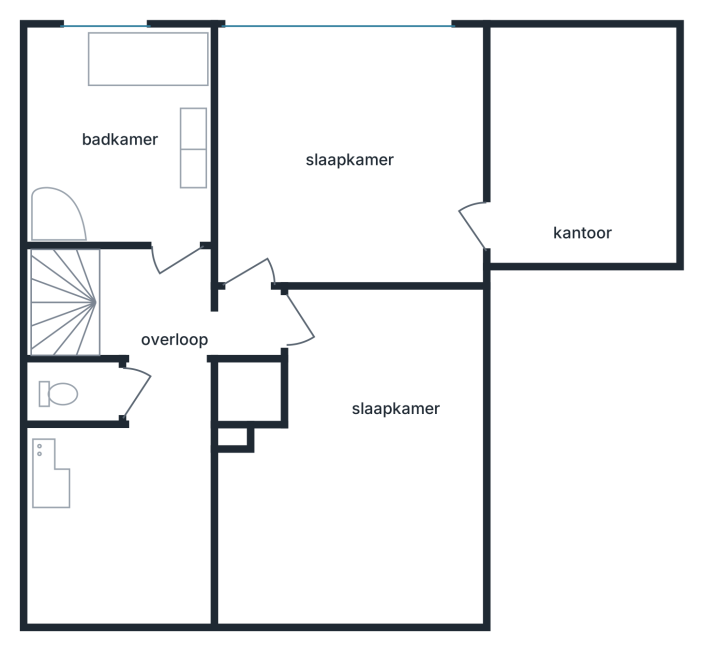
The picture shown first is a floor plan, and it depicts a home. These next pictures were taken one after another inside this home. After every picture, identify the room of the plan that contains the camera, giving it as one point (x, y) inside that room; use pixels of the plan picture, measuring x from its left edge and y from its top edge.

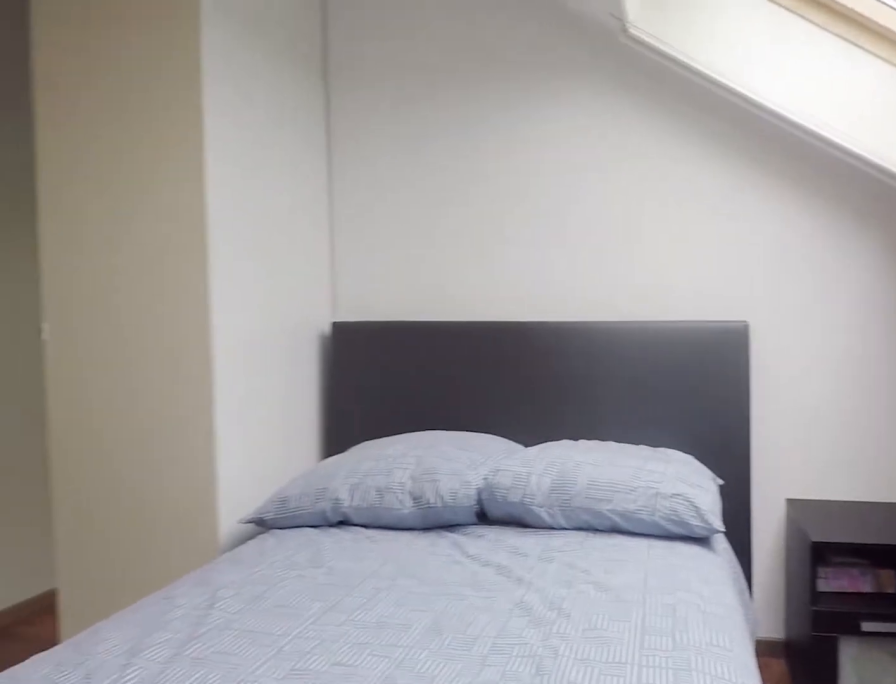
(369, 412)
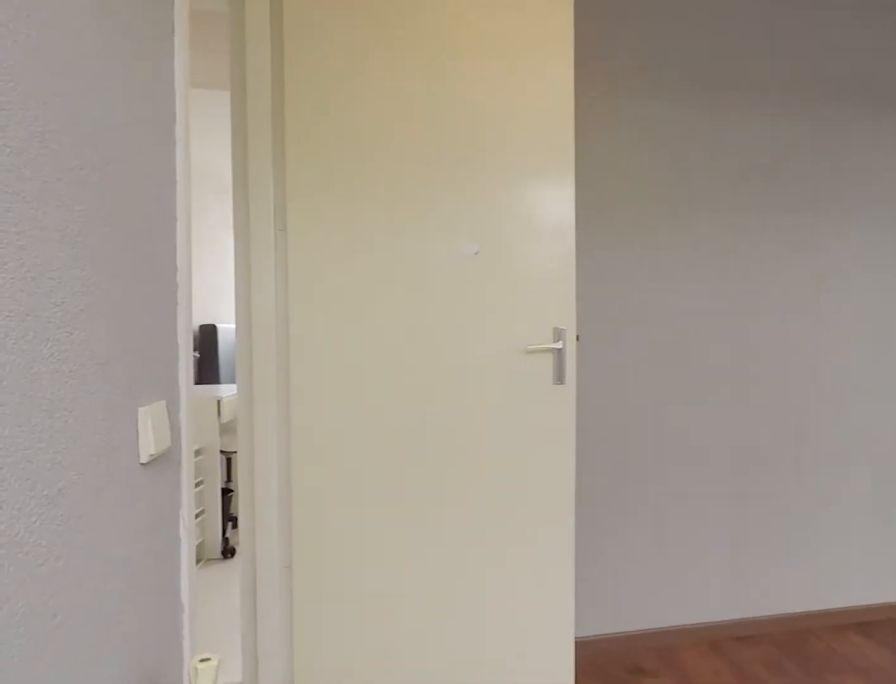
(369, 412)
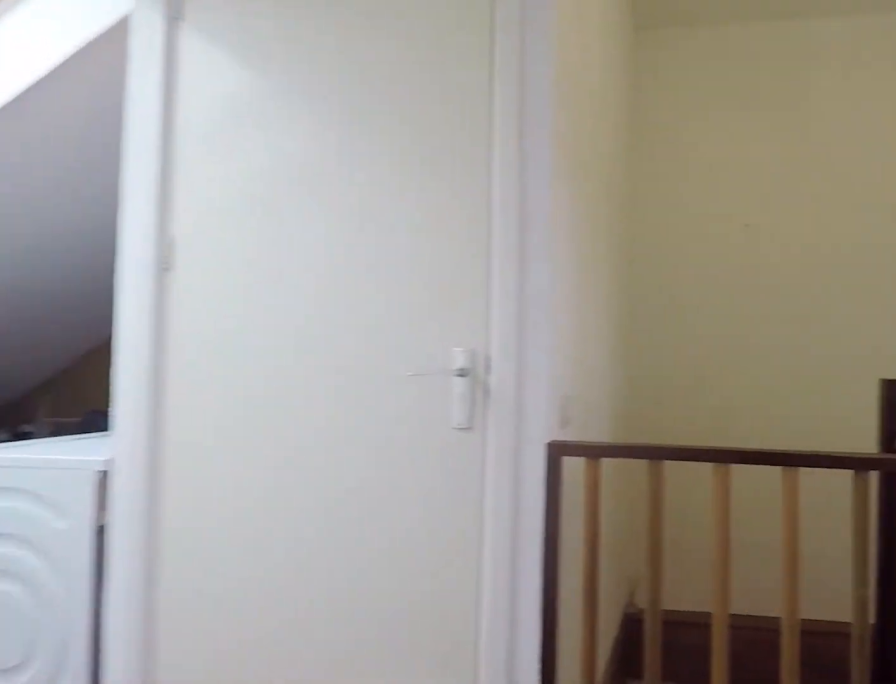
(154, 390)
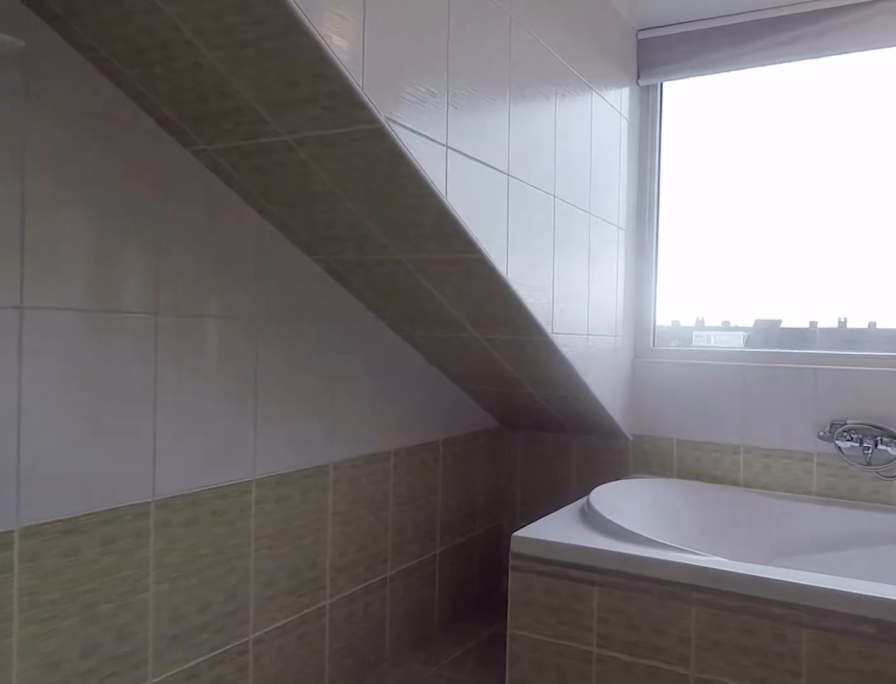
(126, 139)
